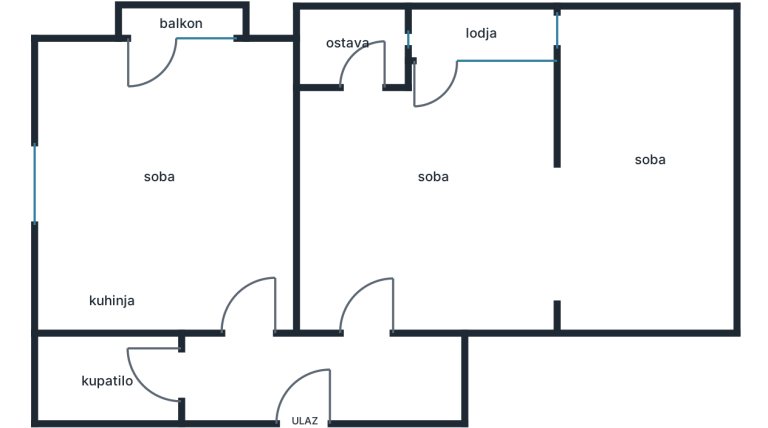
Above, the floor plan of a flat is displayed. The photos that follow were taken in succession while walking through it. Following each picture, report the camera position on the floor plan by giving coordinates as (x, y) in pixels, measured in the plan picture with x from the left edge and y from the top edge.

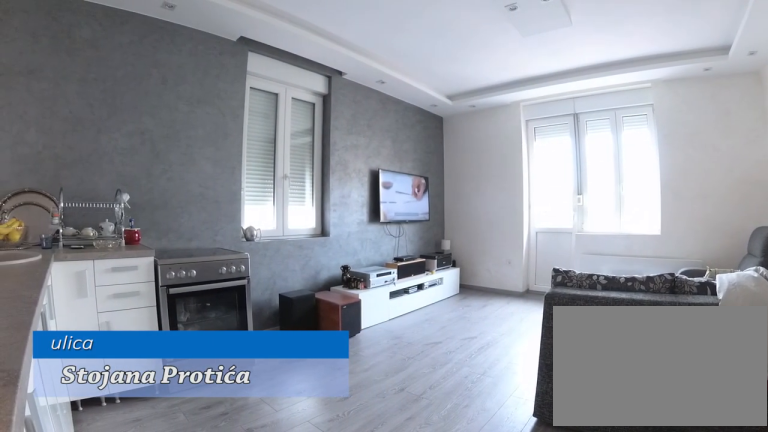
(265, 293)
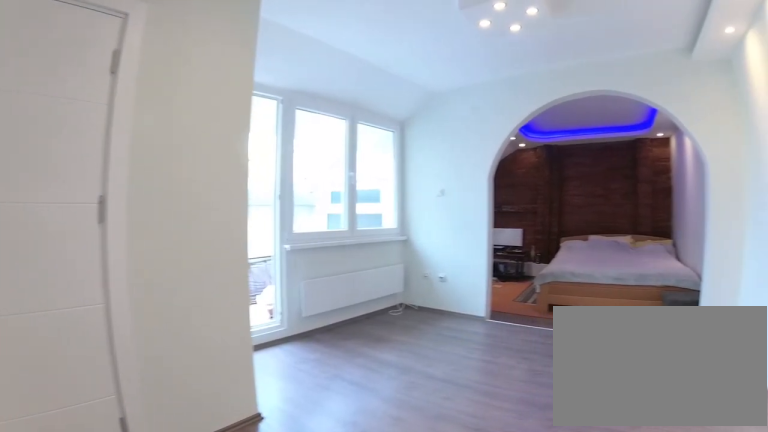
(374, 234)
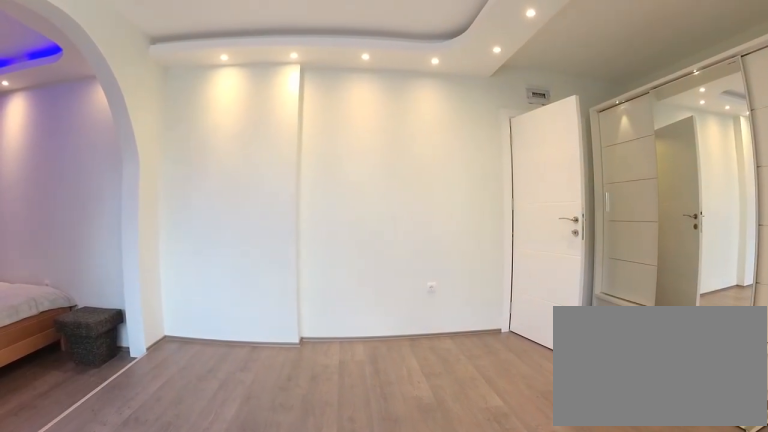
(436, 106)
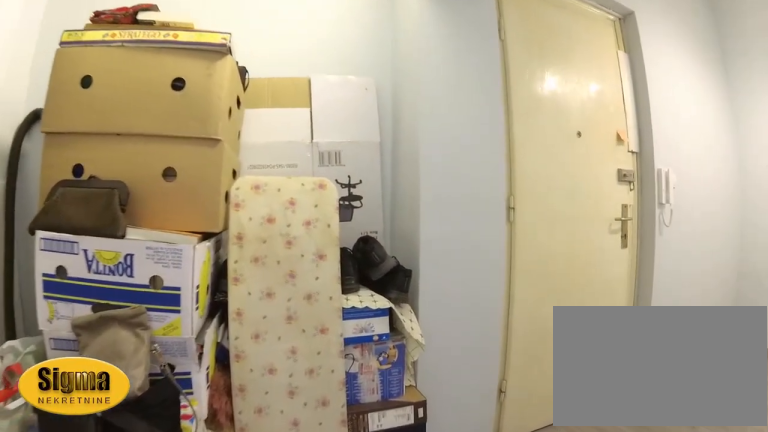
(367, 294)
